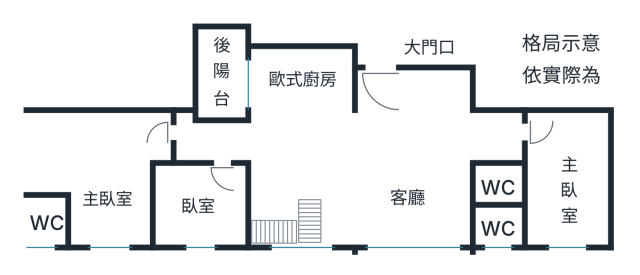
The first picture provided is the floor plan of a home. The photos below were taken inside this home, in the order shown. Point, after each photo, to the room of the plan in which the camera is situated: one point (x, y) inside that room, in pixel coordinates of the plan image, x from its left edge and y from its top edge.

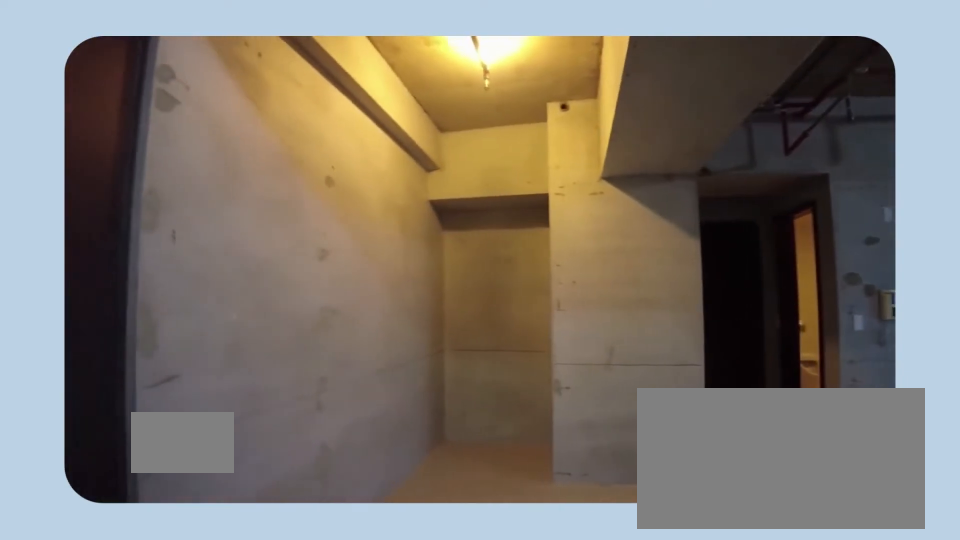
(414, 100)
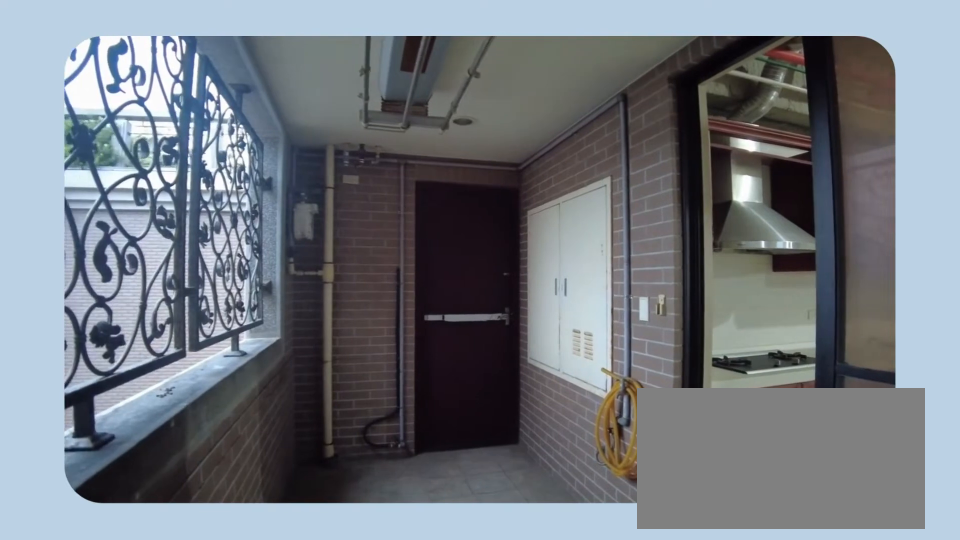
(217, 77)
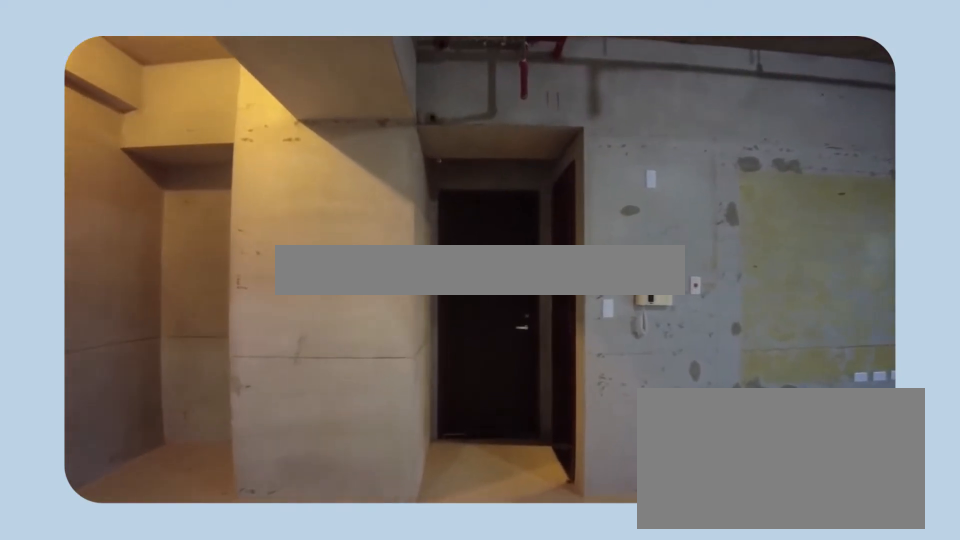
(356, 150)
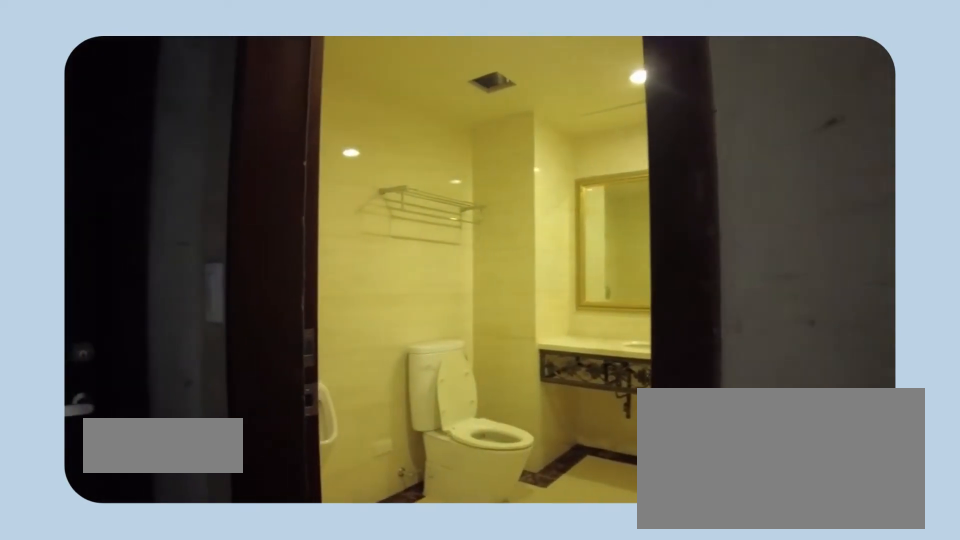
(494, 187)
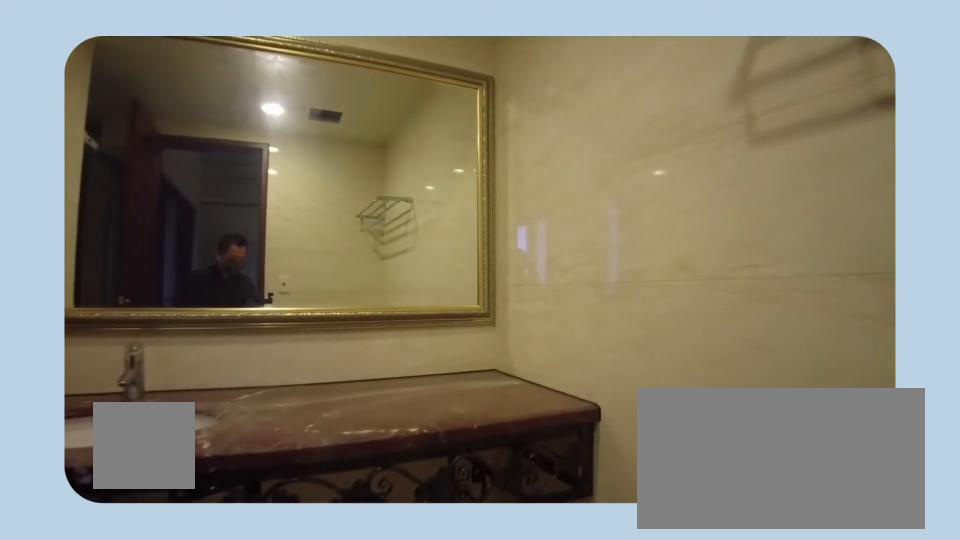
(497, 222)
